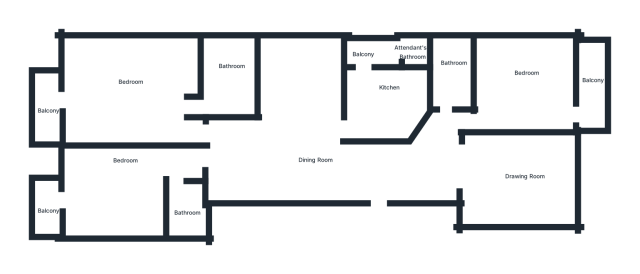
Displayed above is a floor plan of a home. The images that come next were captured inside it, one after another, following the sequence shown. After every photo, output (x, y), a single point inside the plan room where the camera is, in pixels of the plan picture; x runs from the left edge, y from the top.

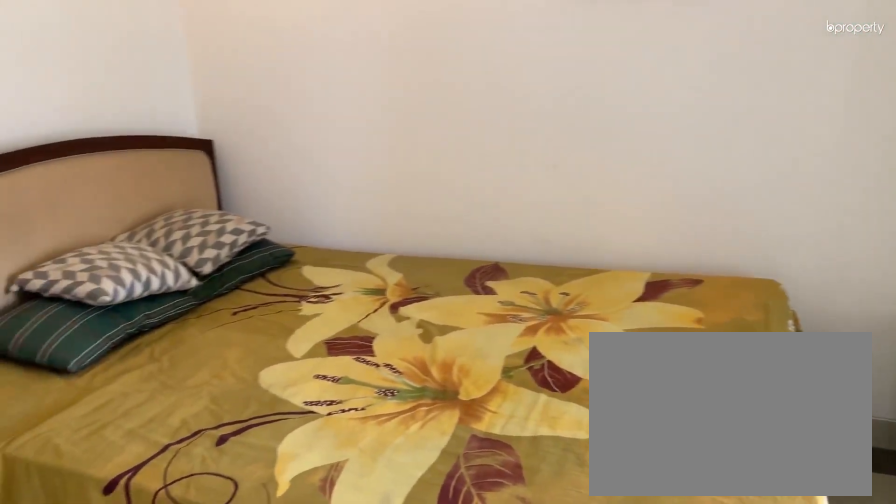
(120, 189)
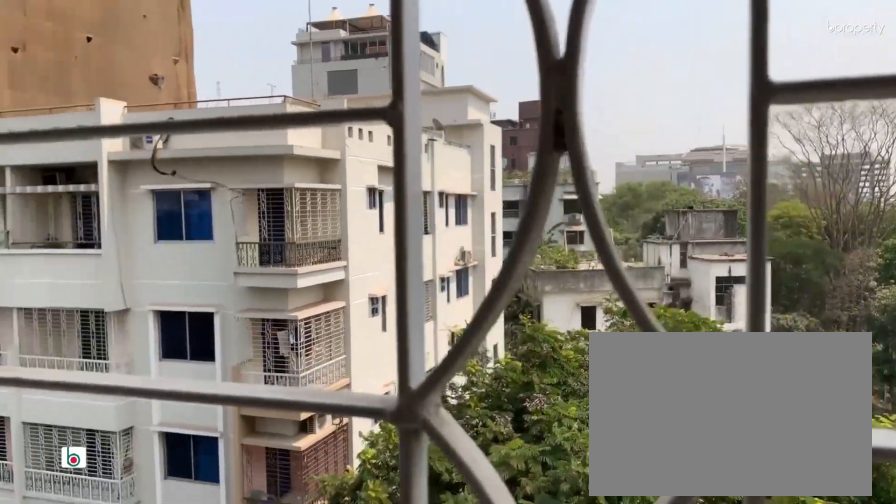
(49, 203)
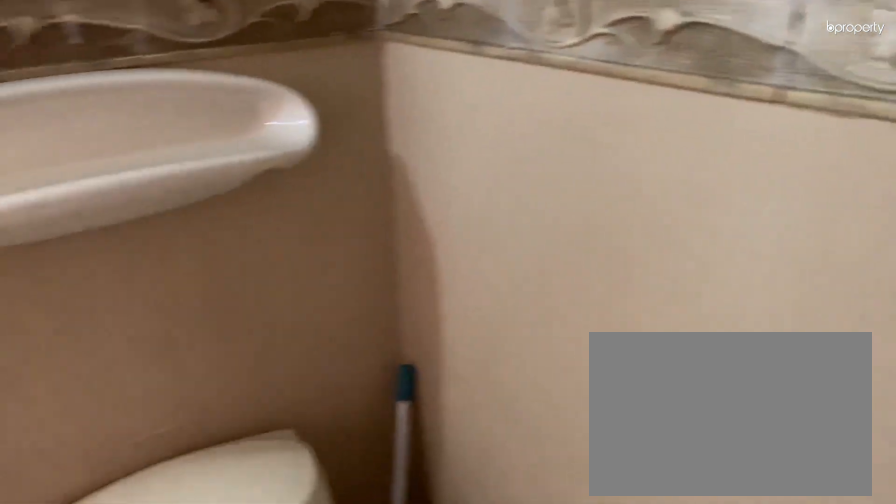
(182, 209)
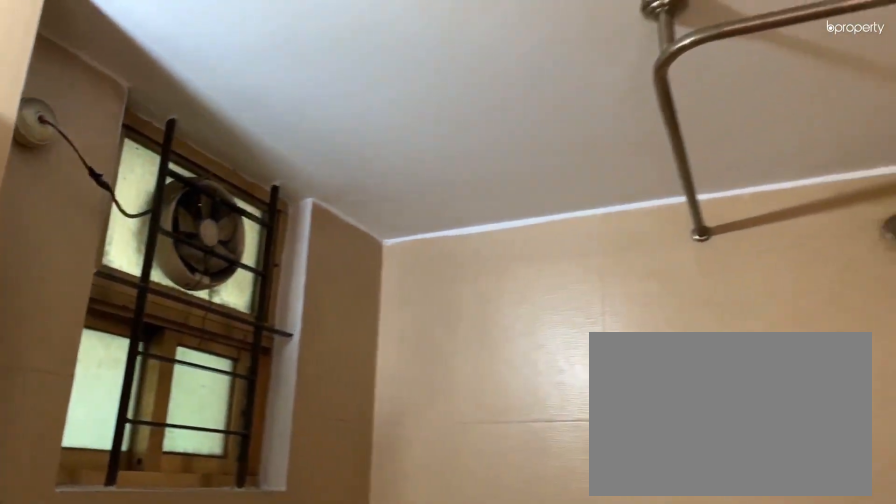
(182, 209)
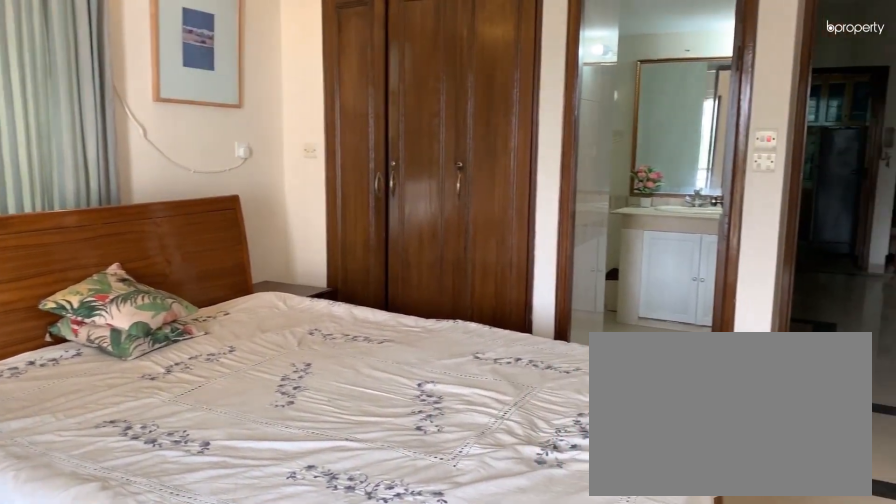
(141, 95)
